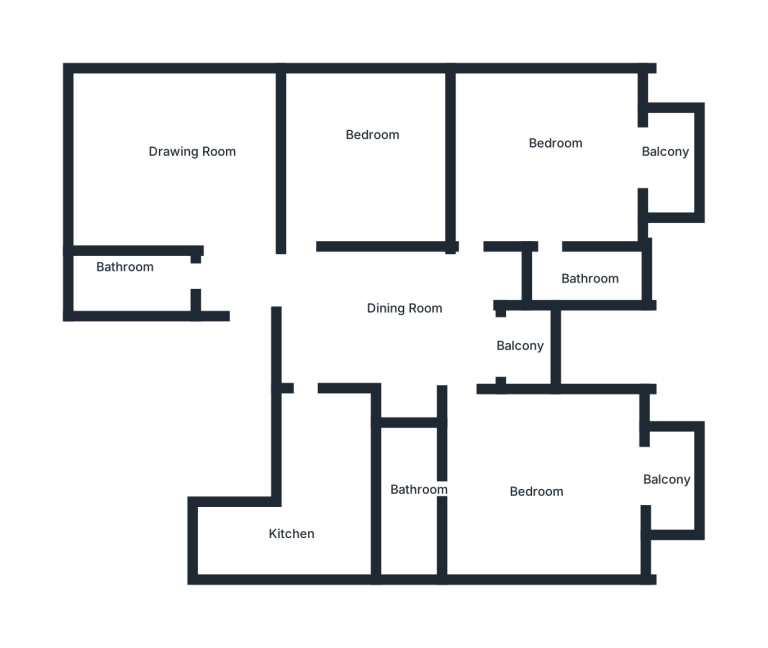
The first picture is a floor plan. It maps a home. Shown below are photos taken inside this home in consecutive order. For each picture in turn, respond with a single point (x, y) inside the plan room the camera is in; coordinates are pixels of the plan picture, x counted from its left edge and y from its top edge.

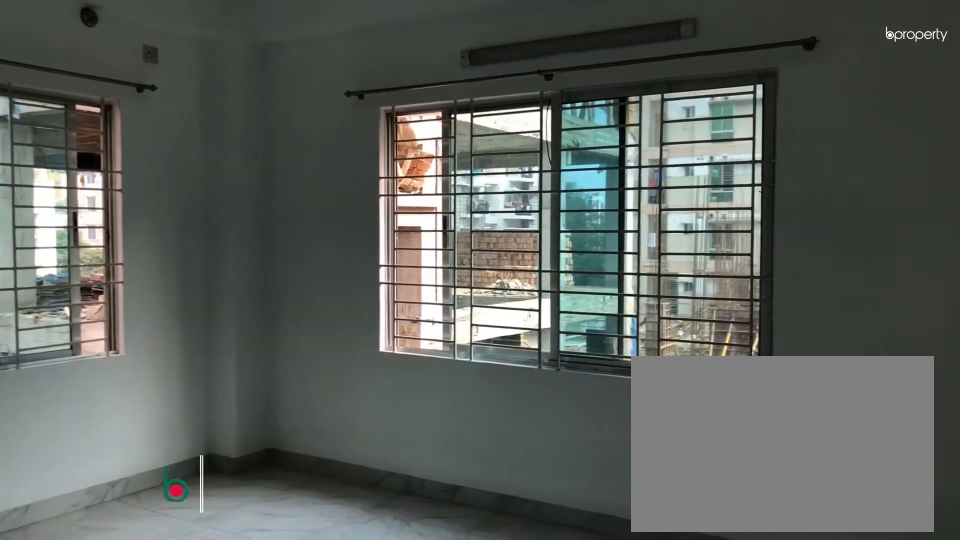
(169, 160)
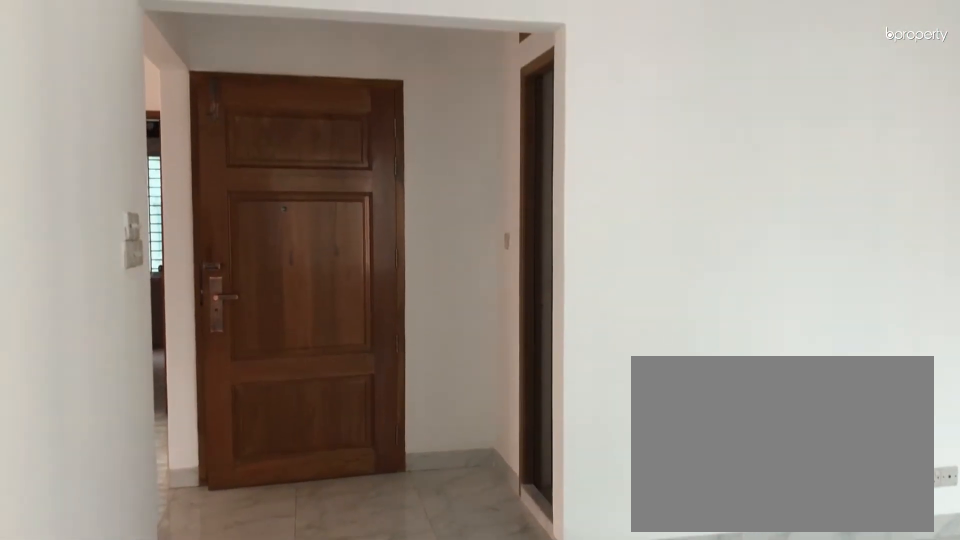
(169, 160)
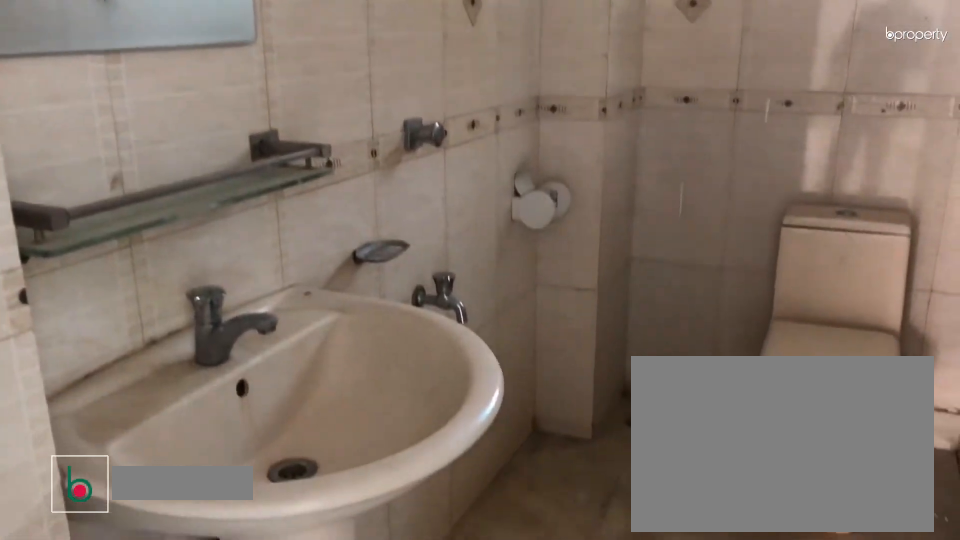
(136, 277)
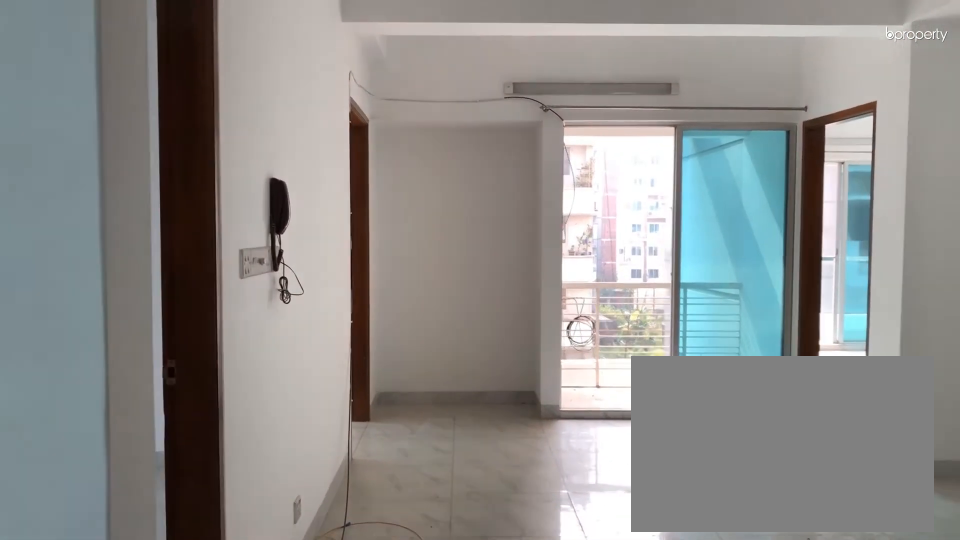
(323, 315)
